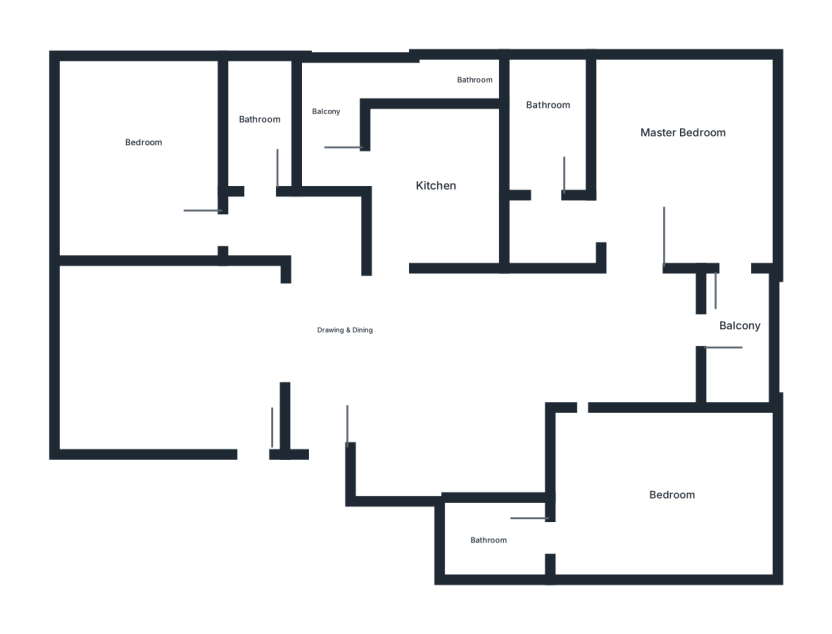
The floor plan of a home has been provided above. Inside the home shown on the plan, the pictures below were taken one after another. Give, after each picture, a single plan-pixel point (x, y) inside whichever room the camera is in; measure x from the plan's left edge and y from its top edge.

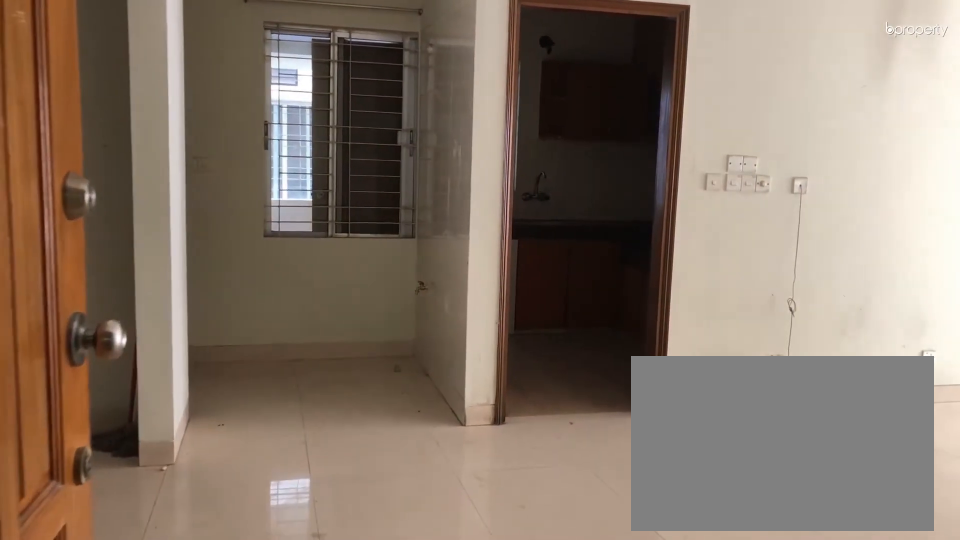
(406, 376)
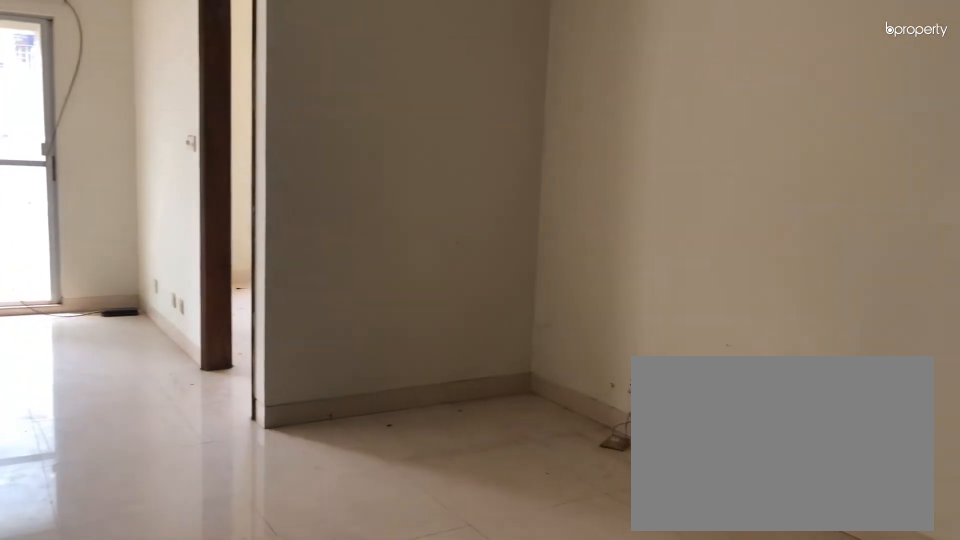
(406, 376)
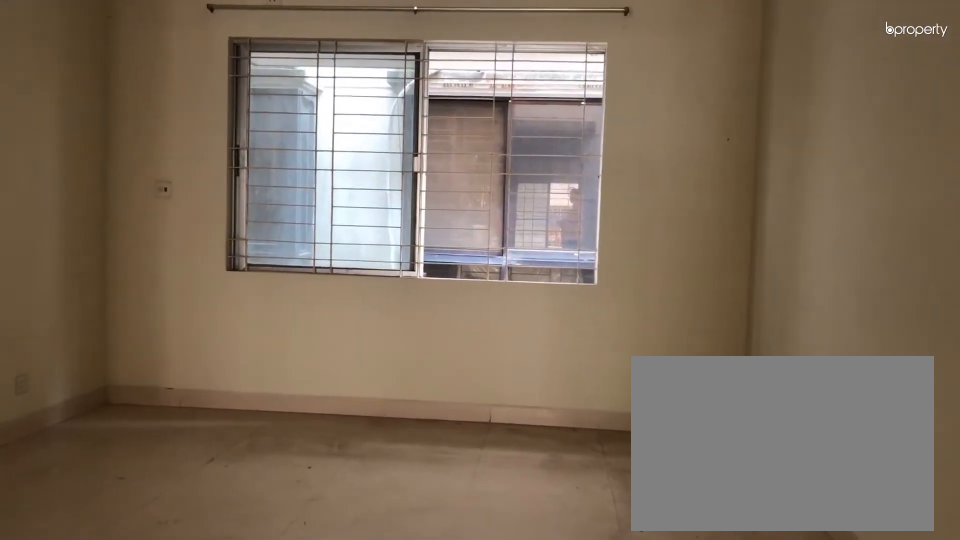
(157, 348)
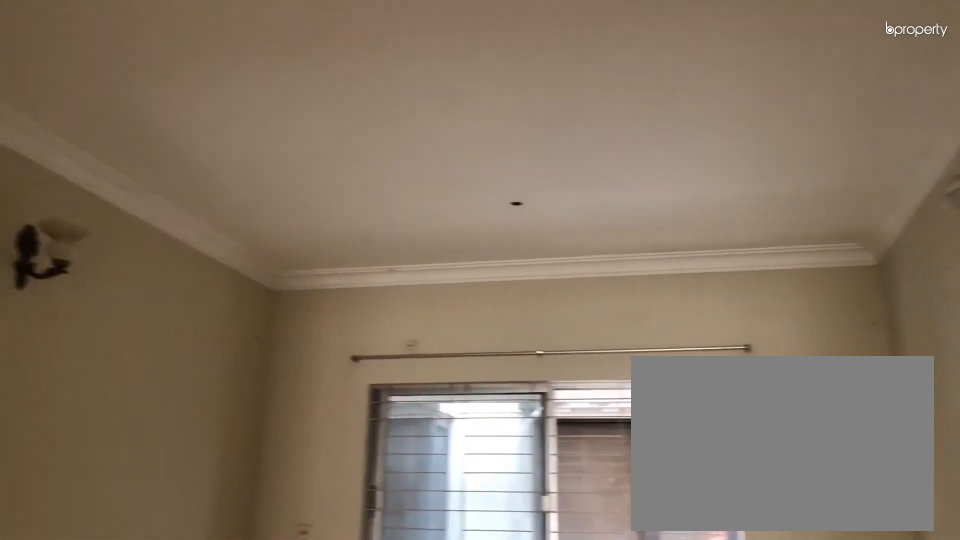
(153, 346)
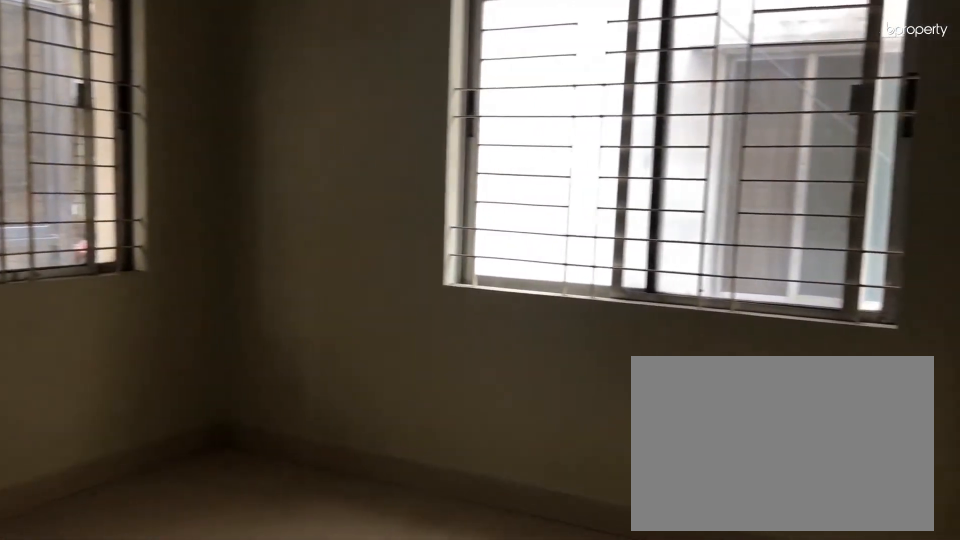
(154, 151)
